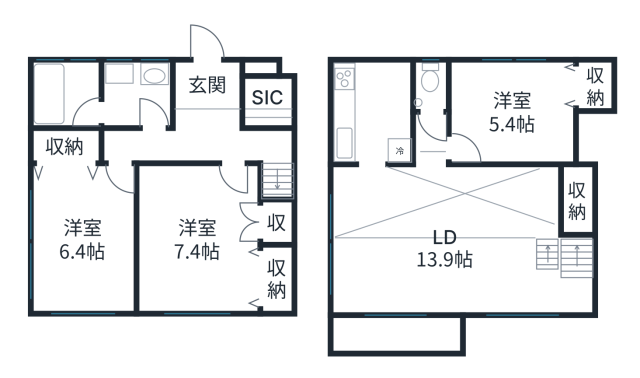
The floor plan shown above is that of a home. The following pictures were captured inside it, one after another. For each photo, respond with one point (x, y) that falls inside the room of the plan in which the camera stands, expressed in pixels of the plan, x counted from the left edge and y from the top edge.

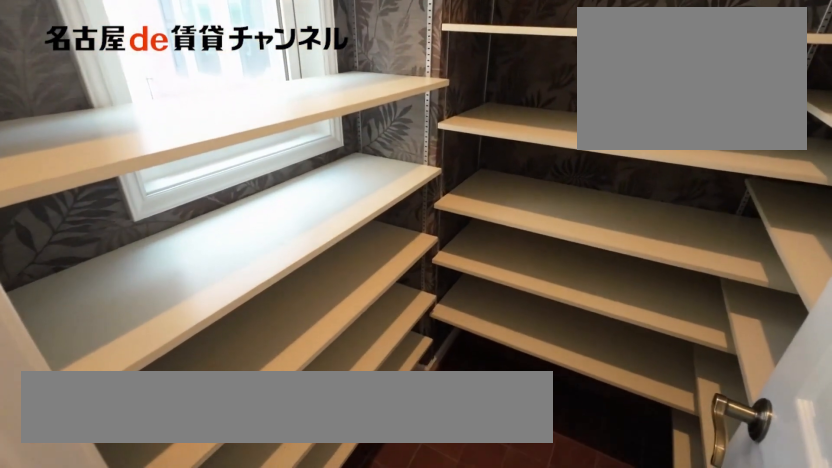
(268, 102)
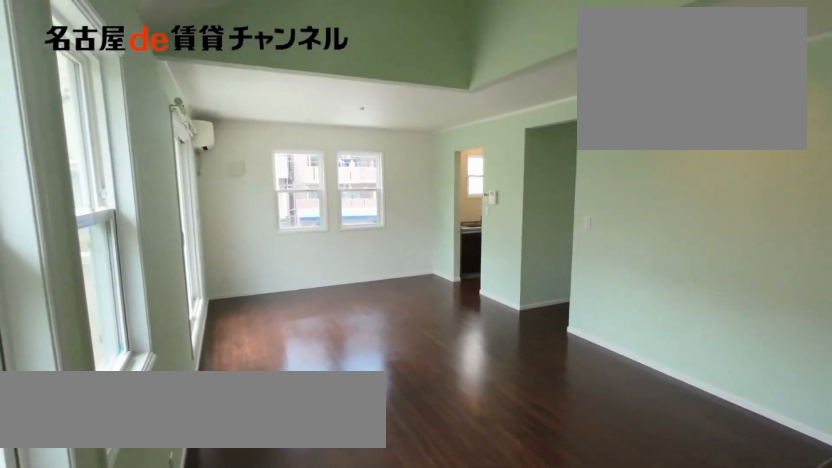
(462, 242)
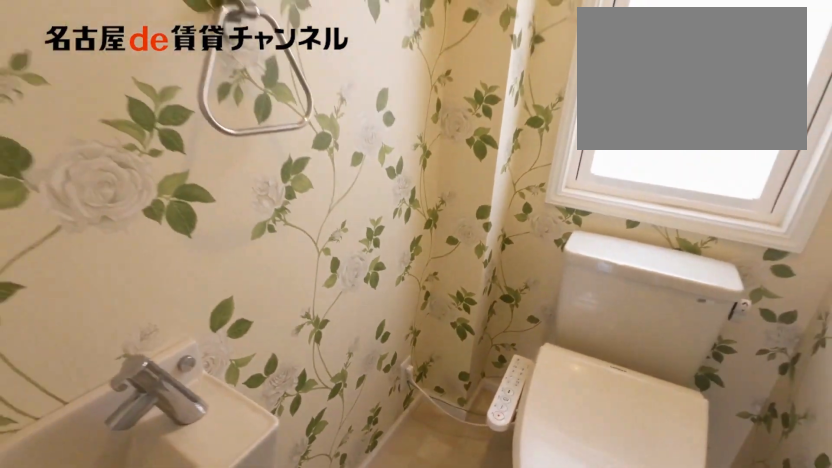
(430, 88)
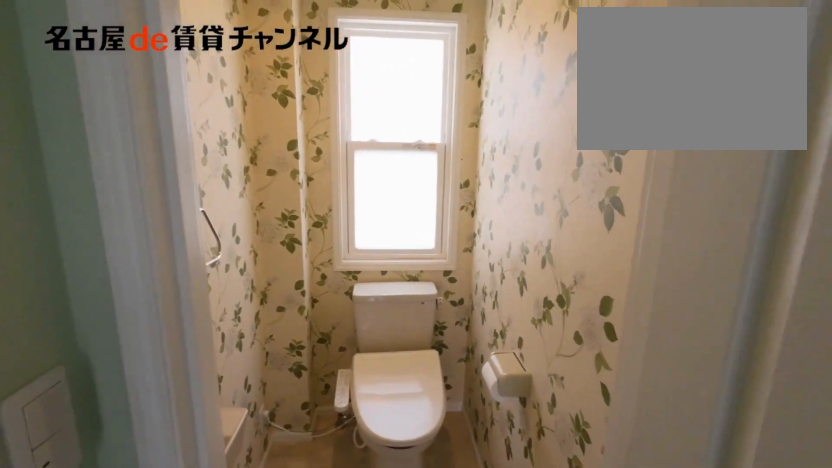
(430, 88)
